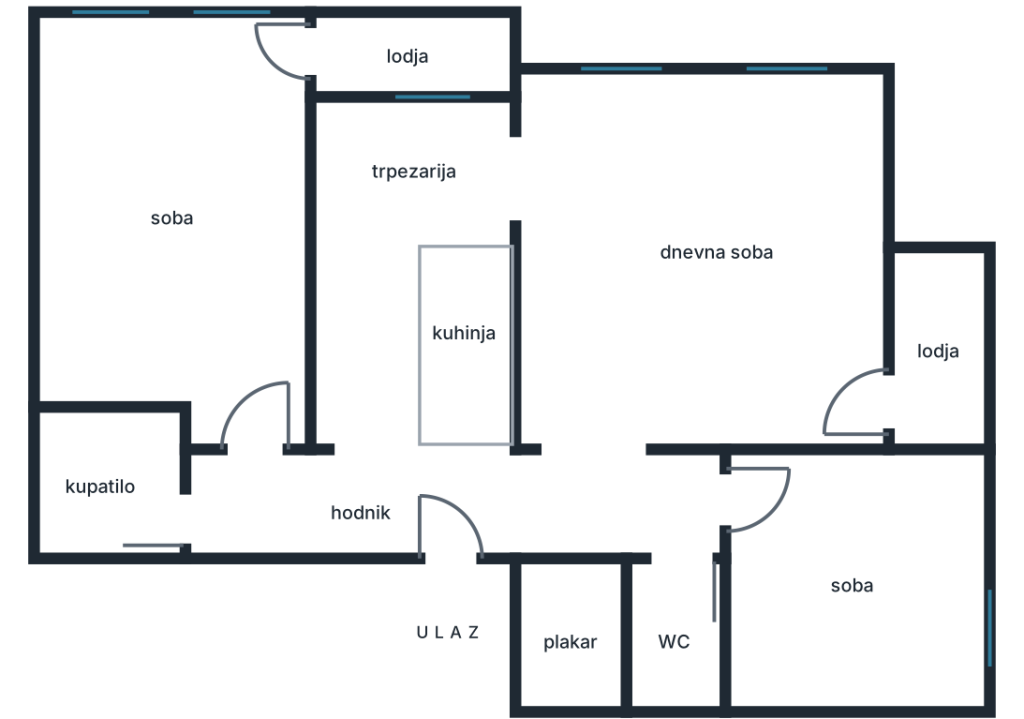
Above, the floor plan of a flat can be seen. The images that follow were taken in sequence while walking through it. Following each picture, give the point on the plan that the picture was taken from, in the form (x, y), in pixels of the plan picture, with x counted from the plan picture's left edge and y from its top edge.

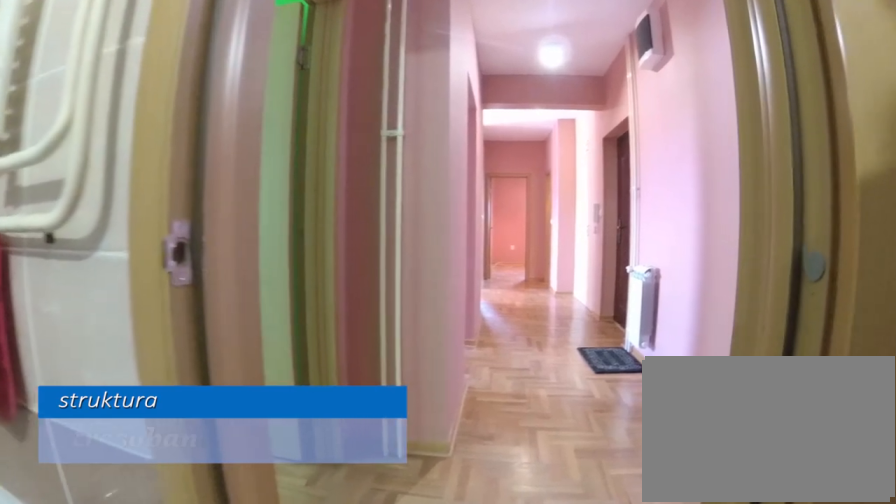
(75, 503)
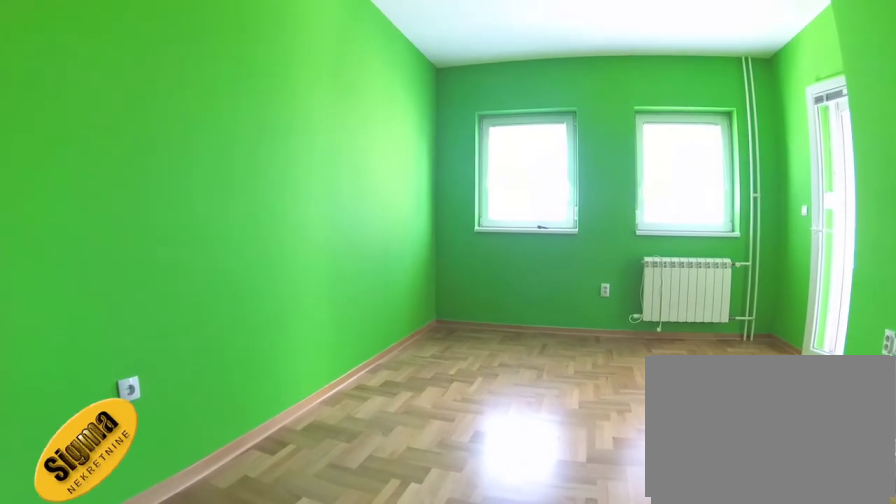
(165, 320)
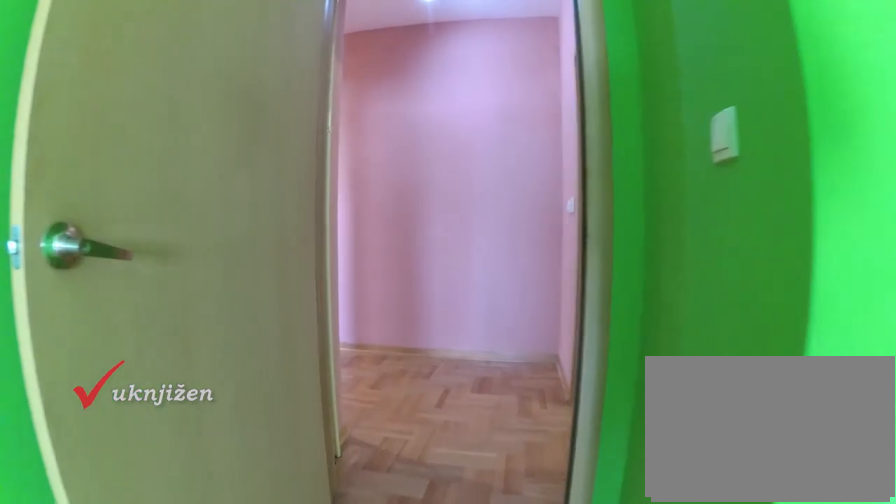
(253, 374)
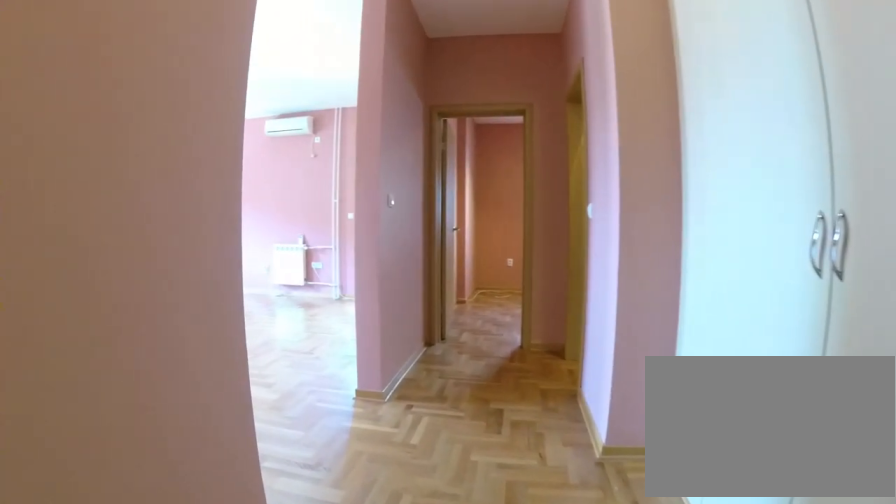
(422, 506)
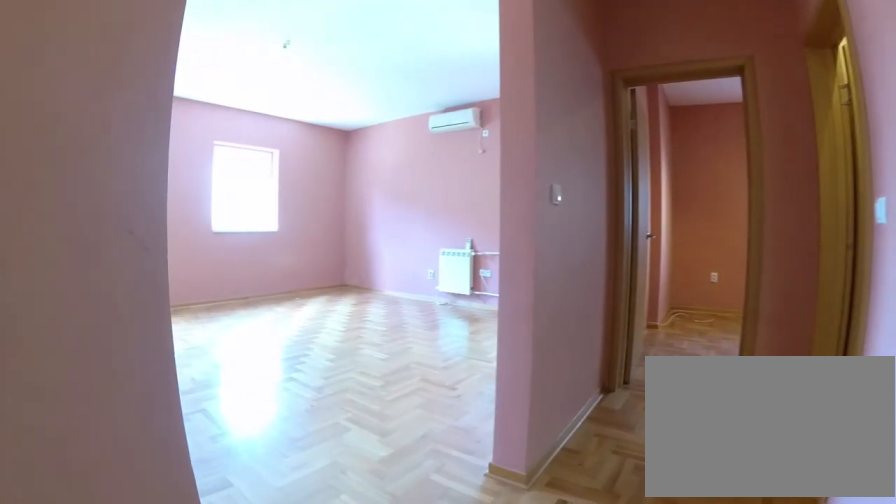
(478, 502)
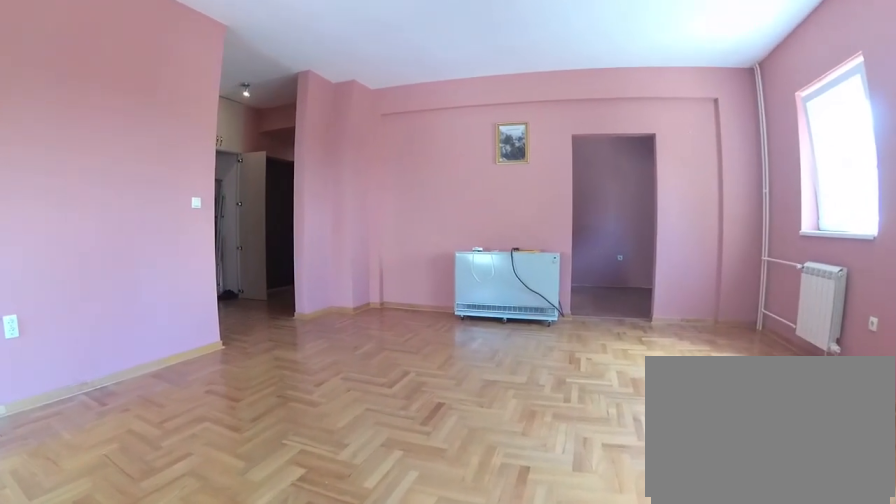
(804, 218)
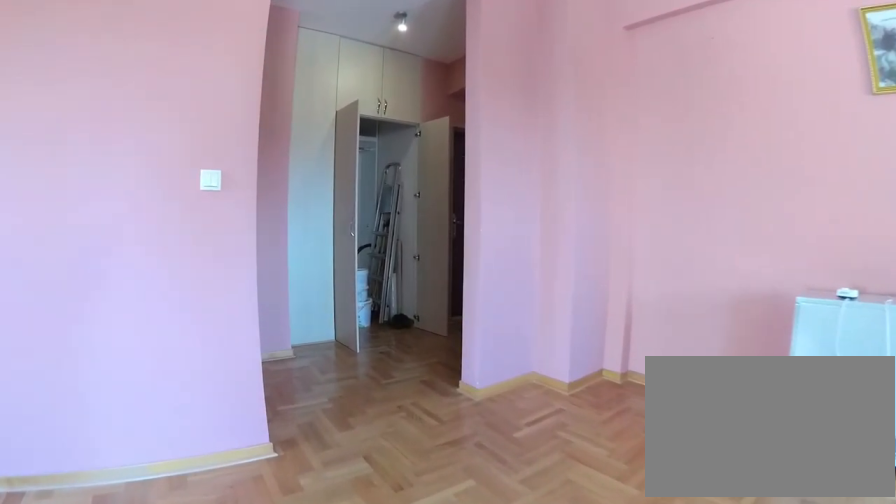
(653, 314)
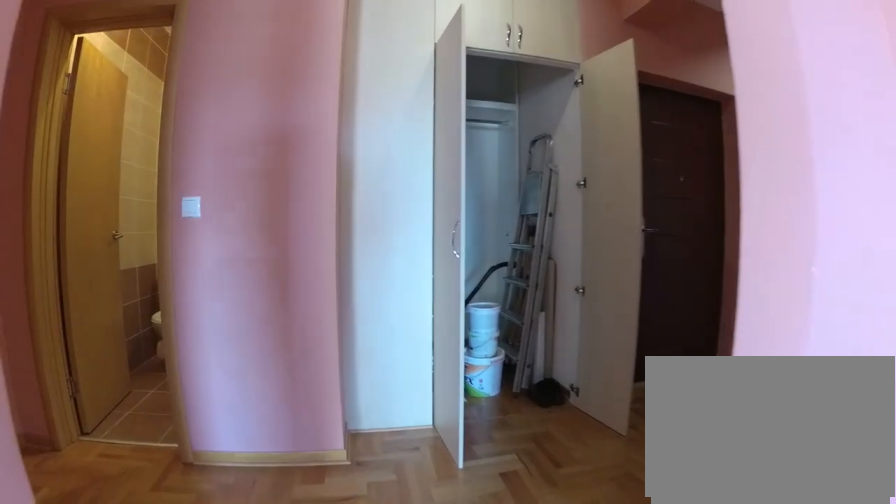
(608, 396)
